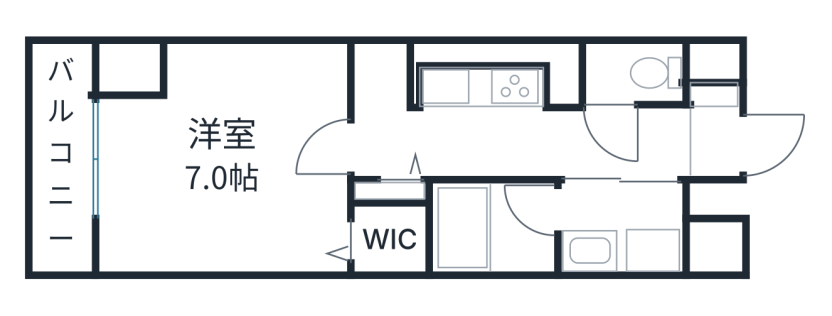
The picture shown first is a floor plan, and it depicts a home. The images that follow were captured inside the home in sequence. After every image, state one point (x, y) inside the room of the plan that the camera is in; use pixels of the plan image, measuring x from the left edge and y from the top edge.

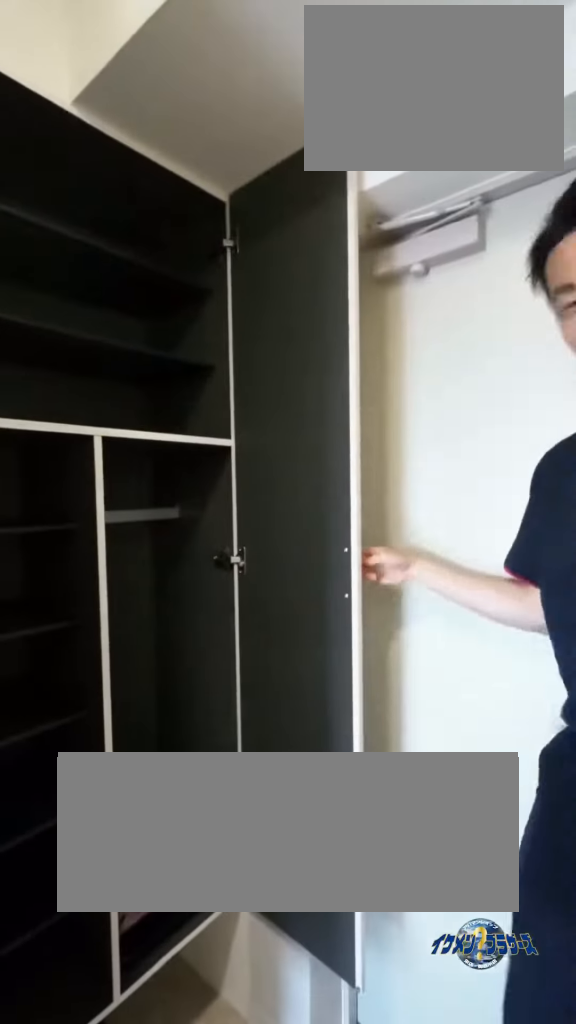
(716, 130)
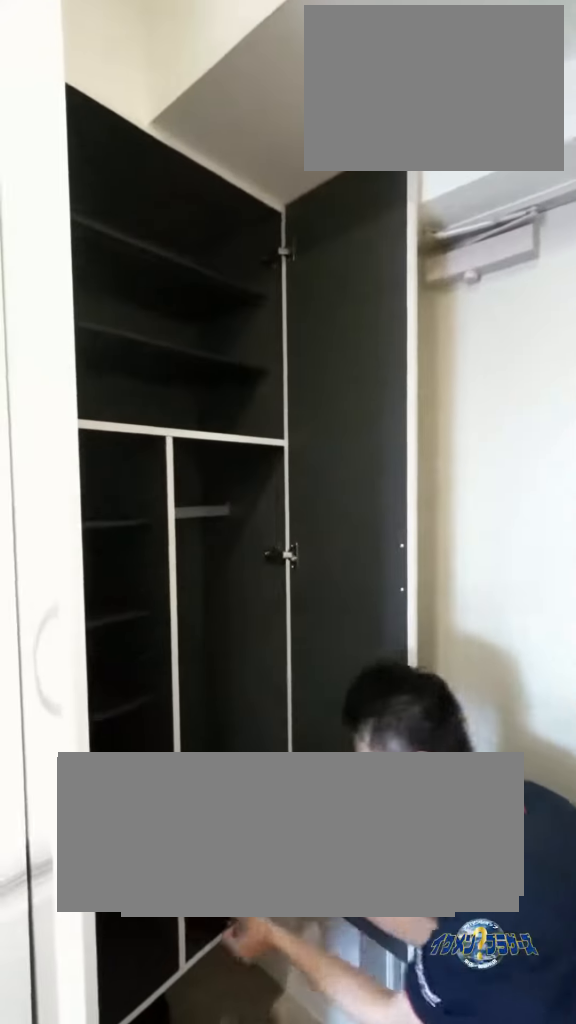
(716, 130)
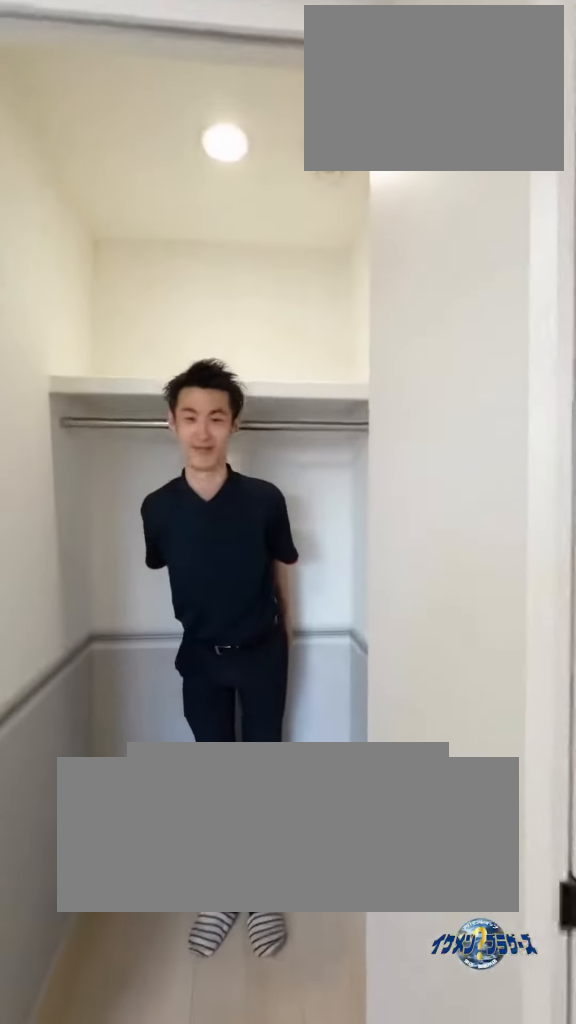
(389, 239)
